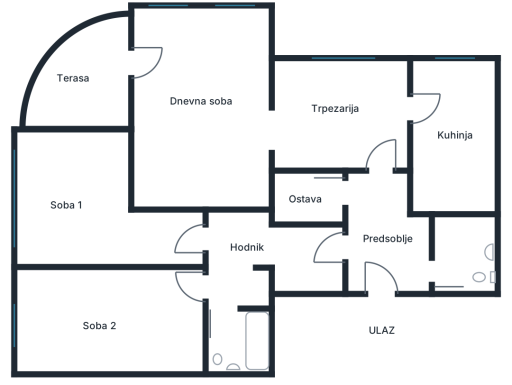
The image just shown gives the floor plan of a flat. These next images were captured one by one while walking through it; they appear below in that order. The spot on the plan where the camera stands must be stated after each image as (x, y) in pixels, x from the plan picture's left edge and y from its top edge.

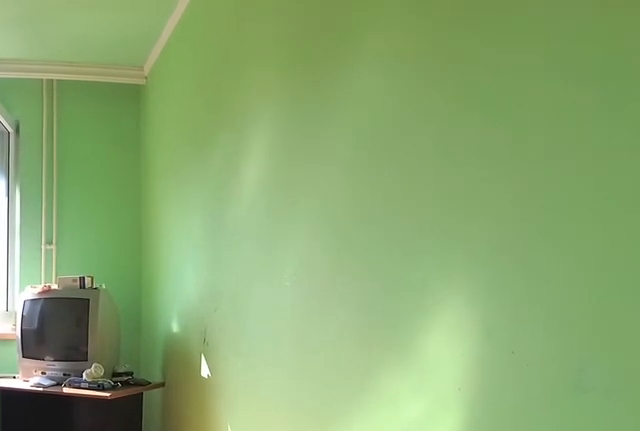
(167, 282)
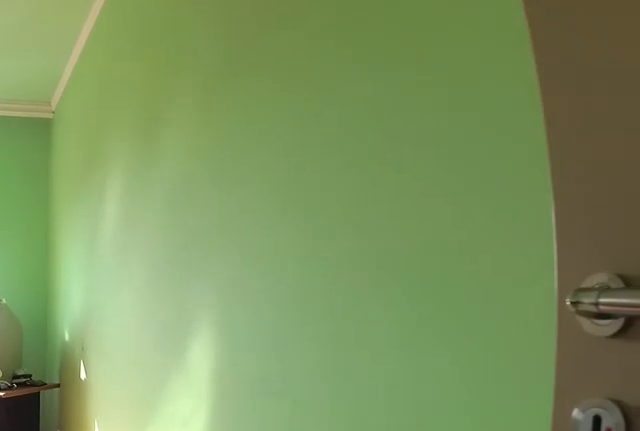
(188, 282)
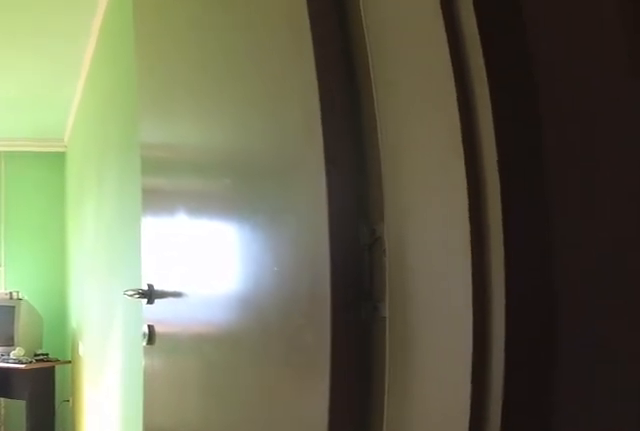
(243, 281)
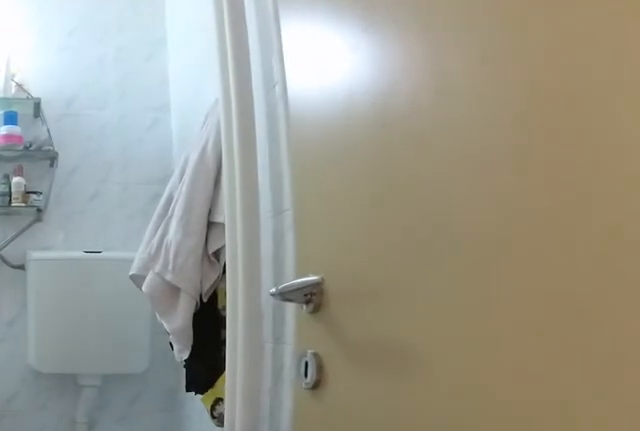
(228, 284)
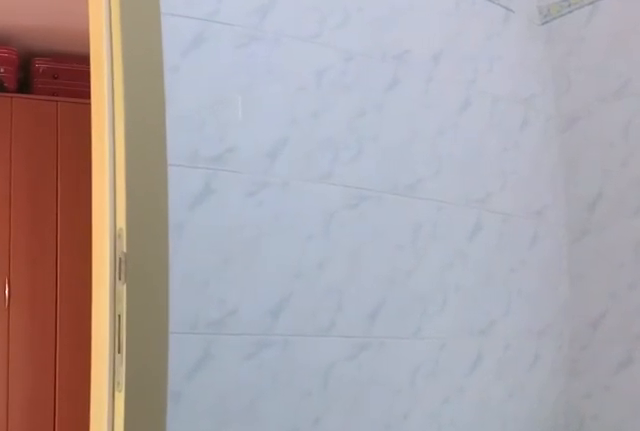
(241, 344)
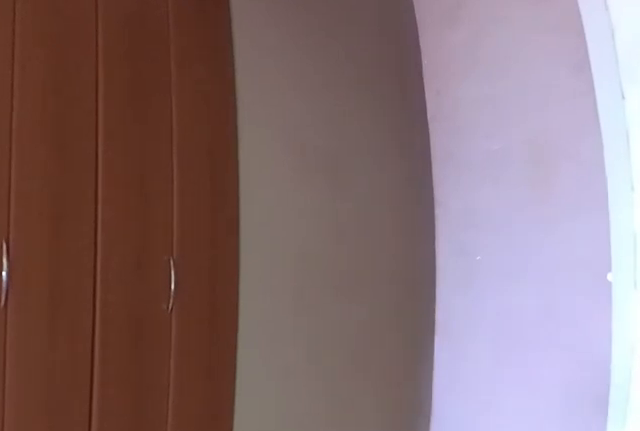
(235, 278)
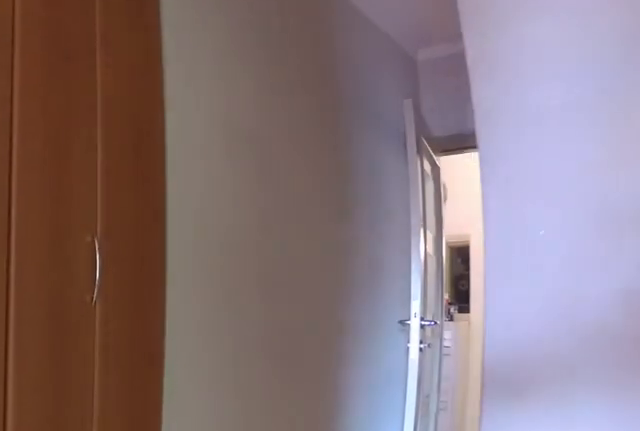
(235, 269)
